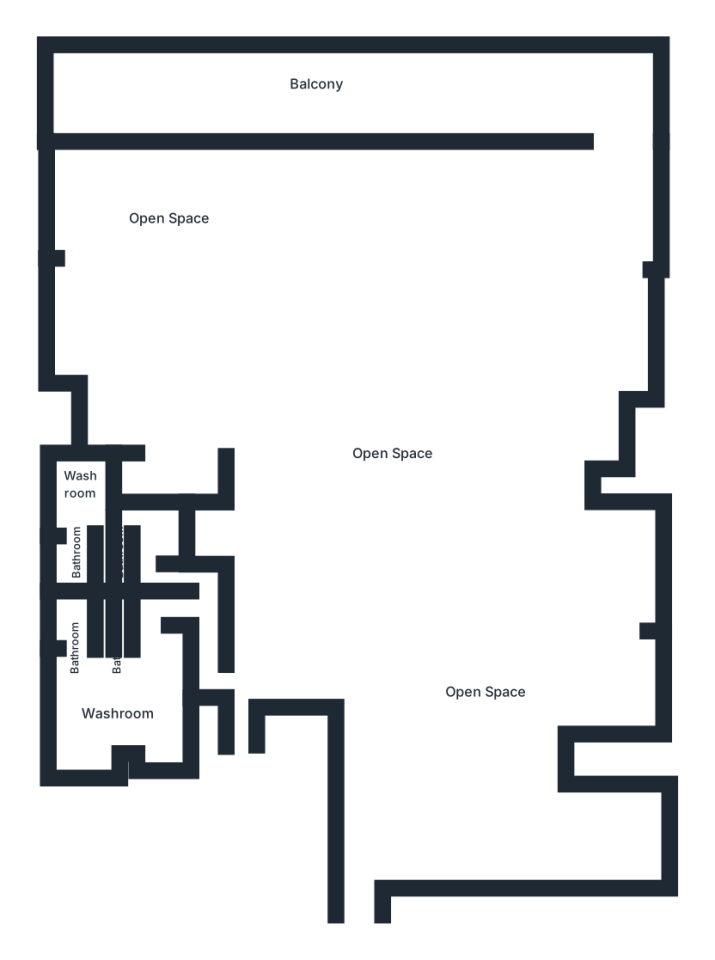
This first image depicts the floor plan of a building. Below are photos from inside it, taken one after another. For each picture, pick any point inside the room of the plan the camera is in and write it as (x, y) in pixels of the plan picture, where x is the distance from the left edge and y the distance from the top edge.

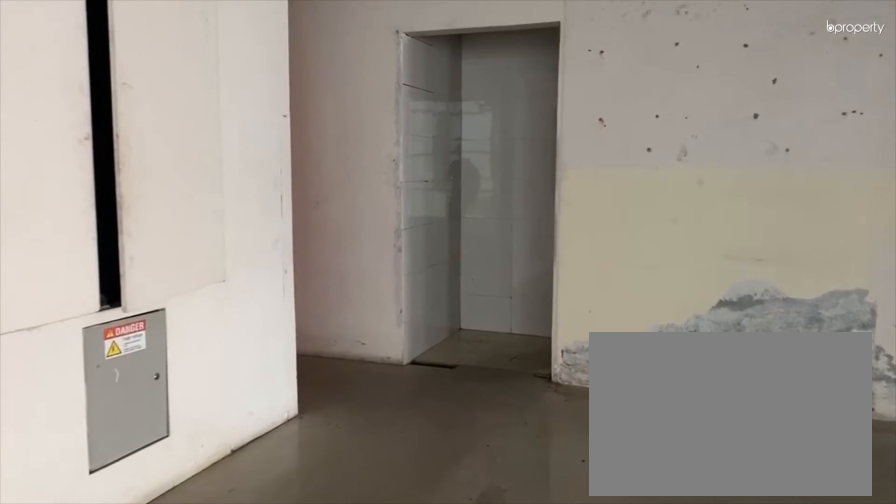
(296, 641)
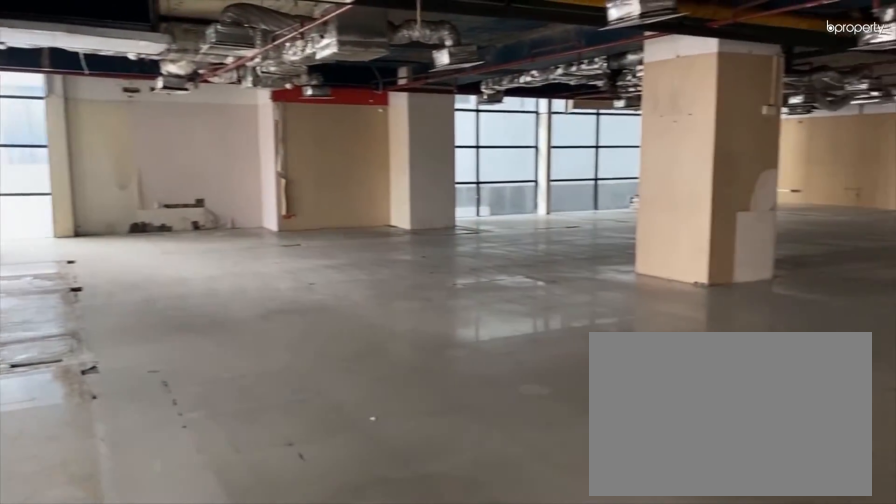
(515, 233)
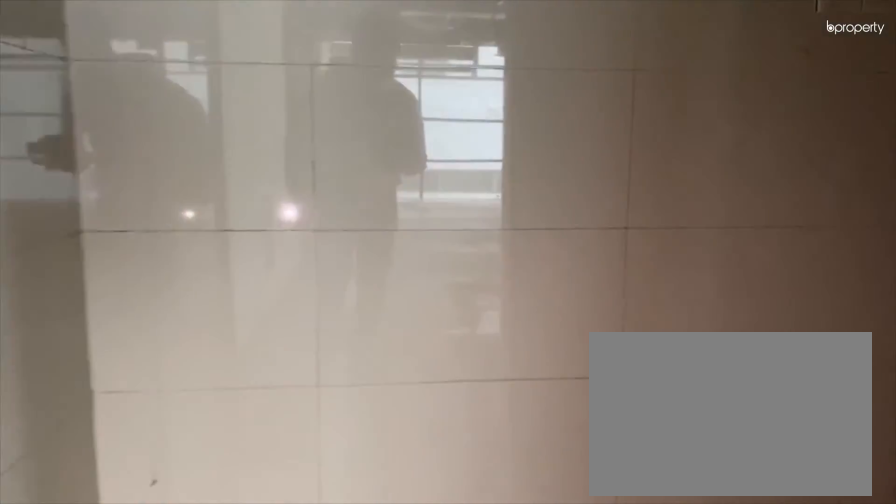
(204, 641)
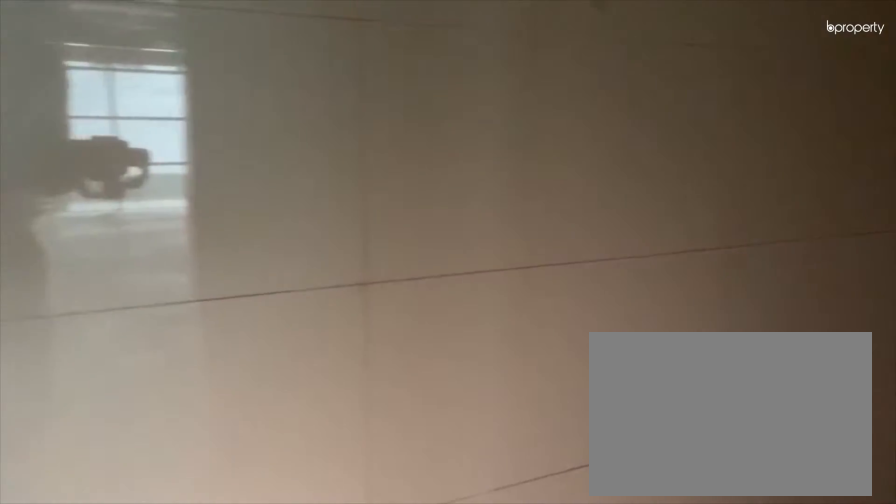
(204, 641)
